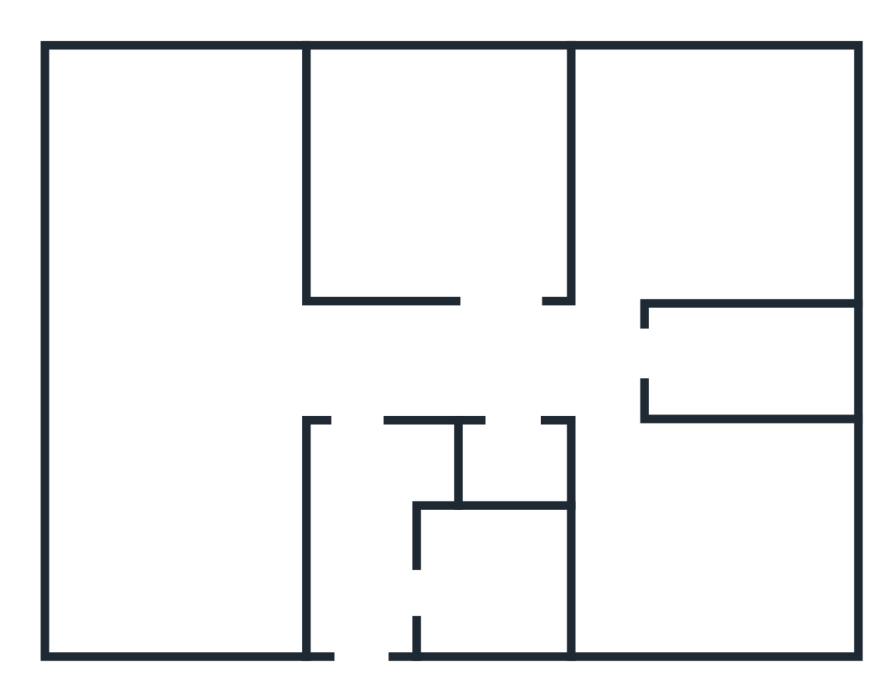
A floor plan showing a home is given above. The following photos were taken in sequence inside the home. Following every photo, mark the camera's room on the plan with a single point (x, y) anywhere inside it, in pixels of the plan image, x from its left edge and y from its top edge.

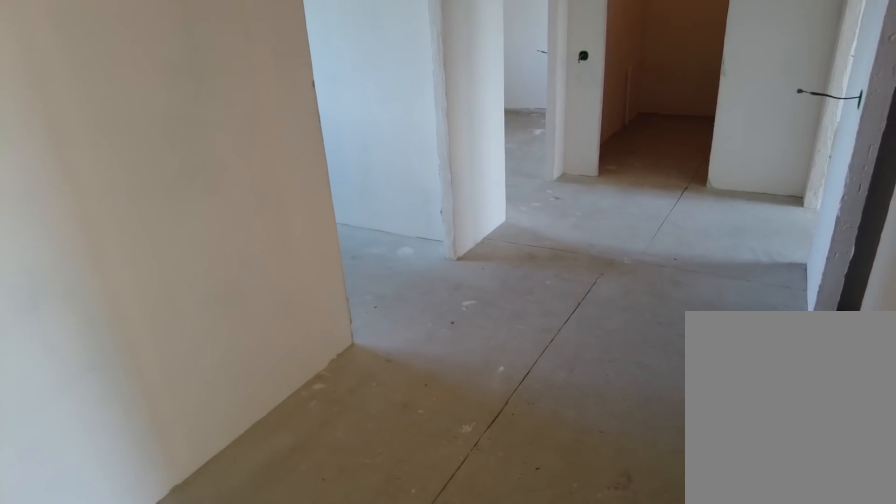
(362, 391)
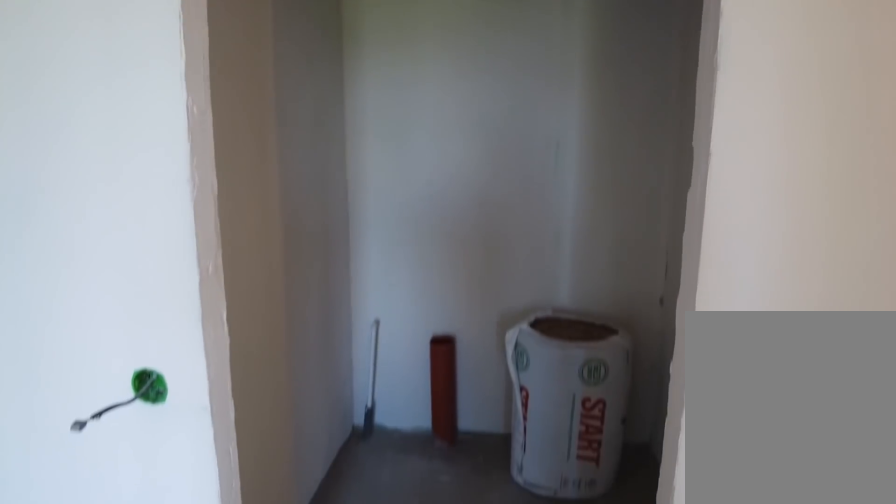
(526, 382)
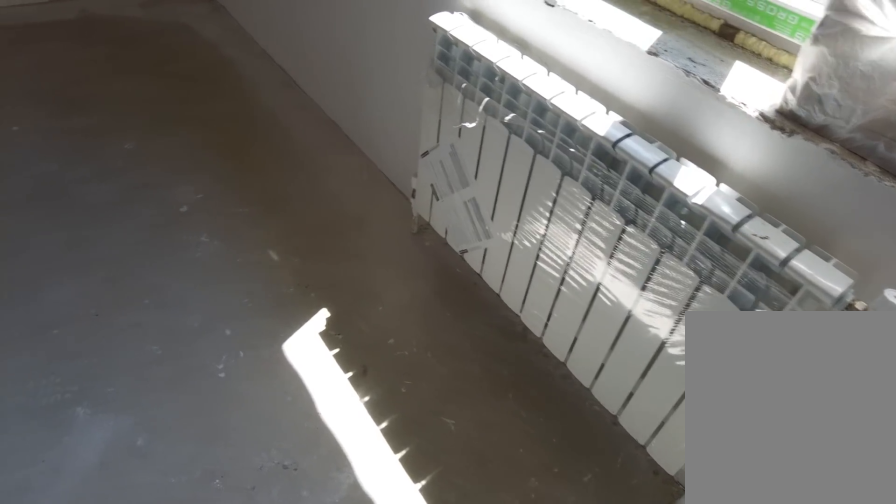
(653, 566)
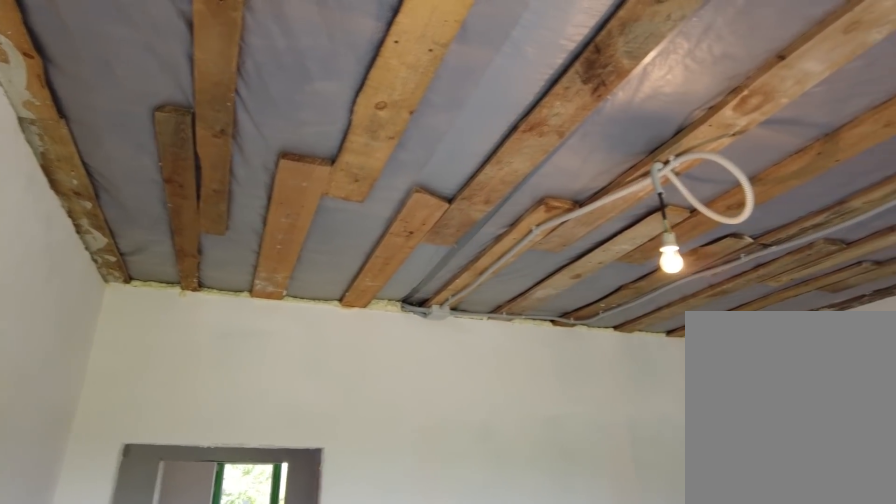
(653, 566)
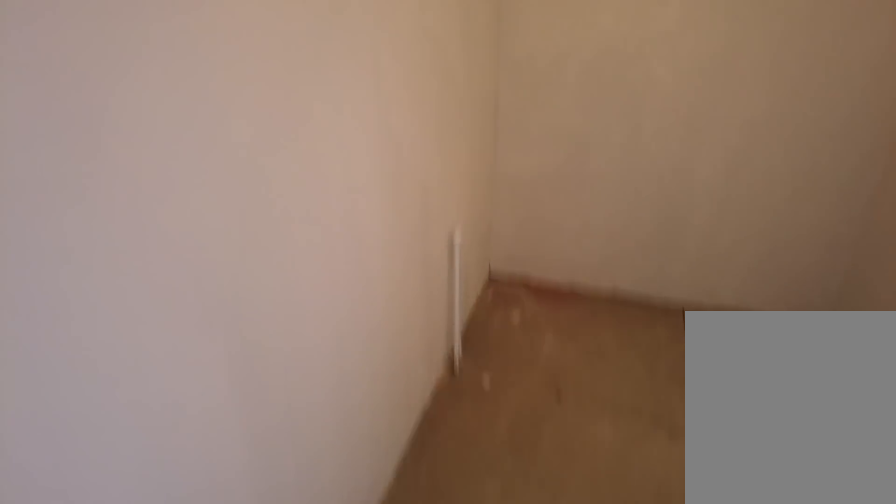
(607, 370)
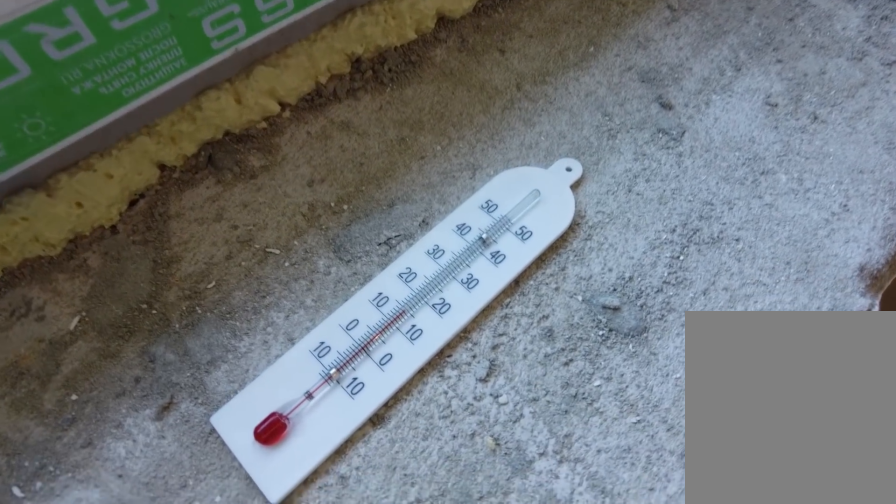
(629, 249)
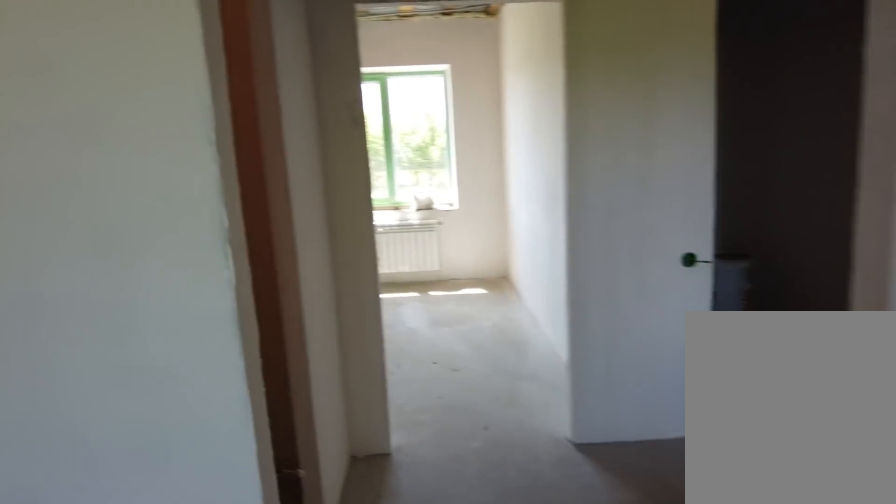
(629, 249)
